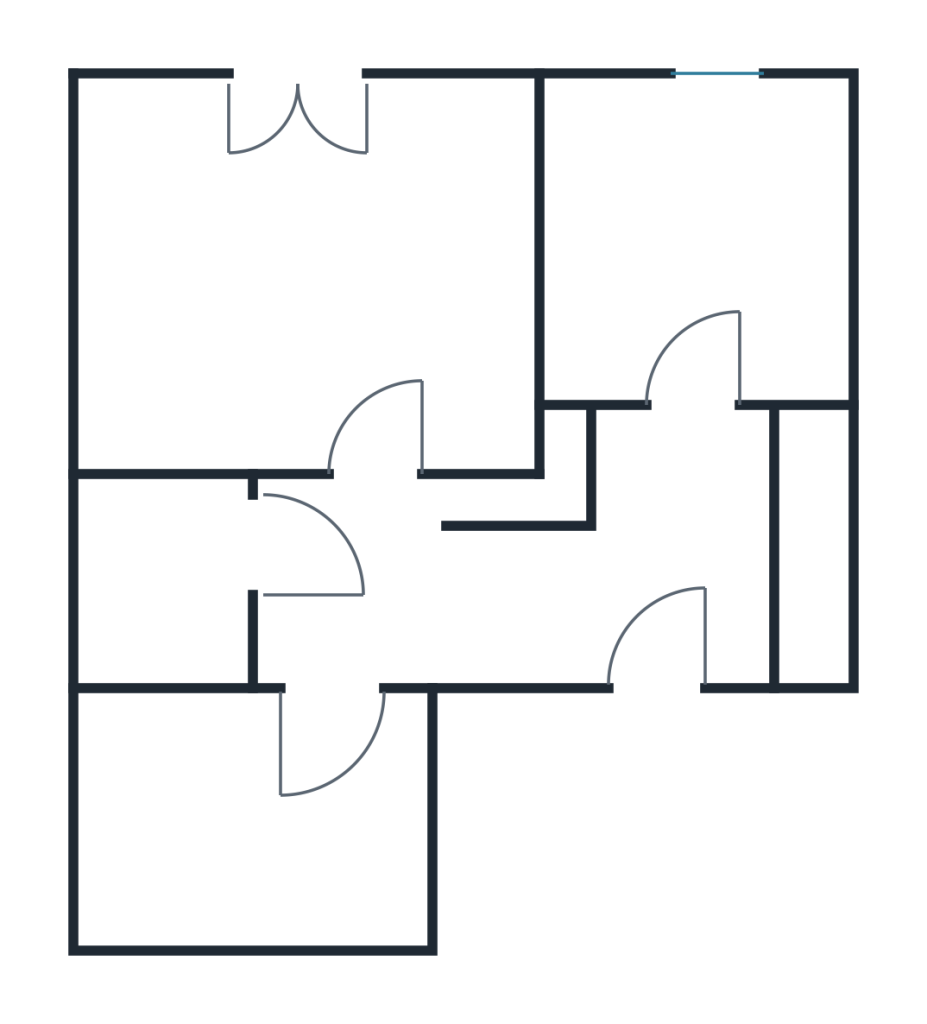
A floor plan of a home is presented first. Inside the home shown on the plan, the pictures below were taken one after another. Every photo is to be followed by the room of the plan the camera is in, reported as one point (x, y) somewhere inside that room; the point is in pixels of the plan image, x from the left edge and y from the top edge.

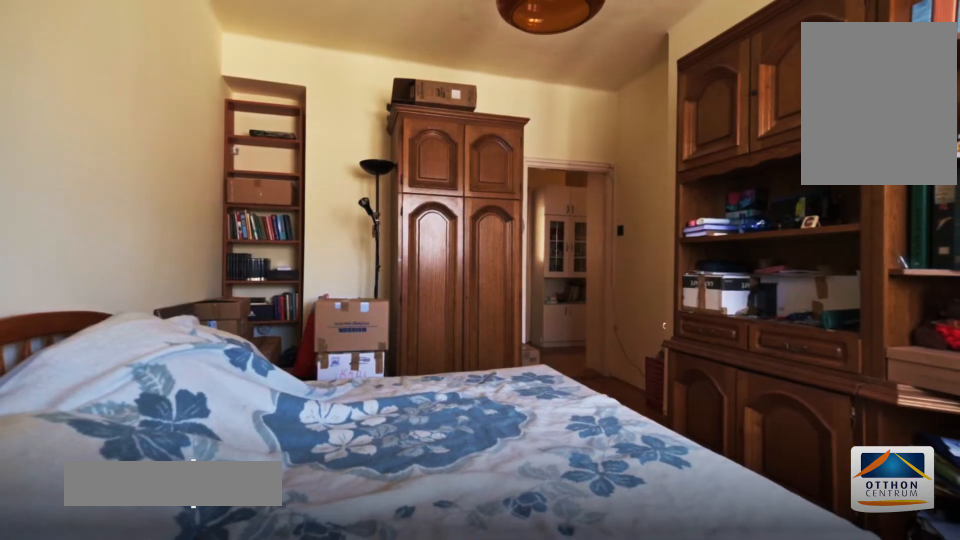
(239, 834)
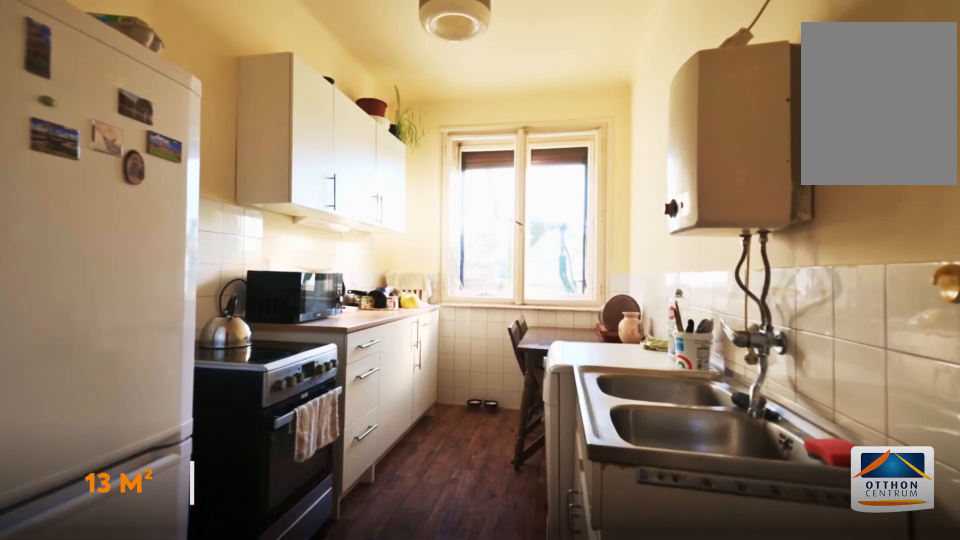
(703, 217)
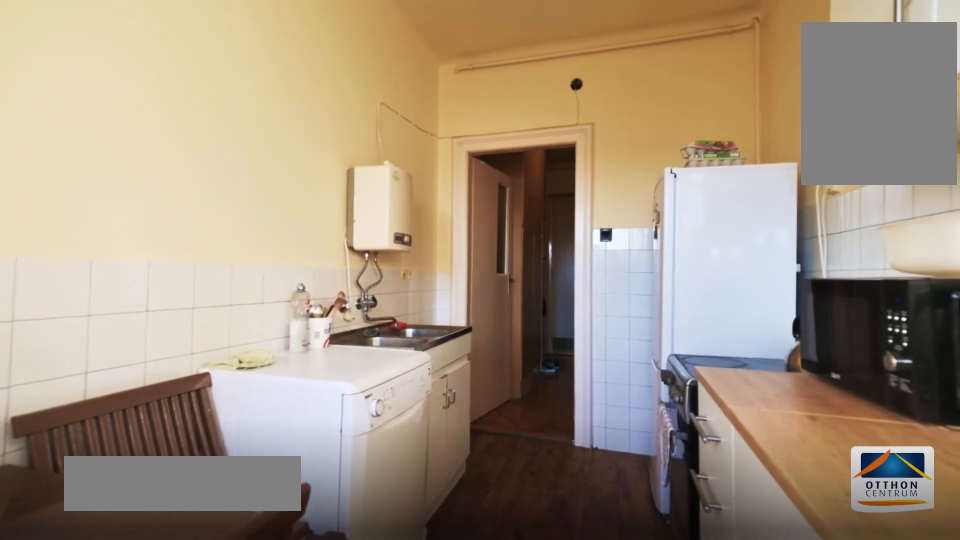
(704, 218)
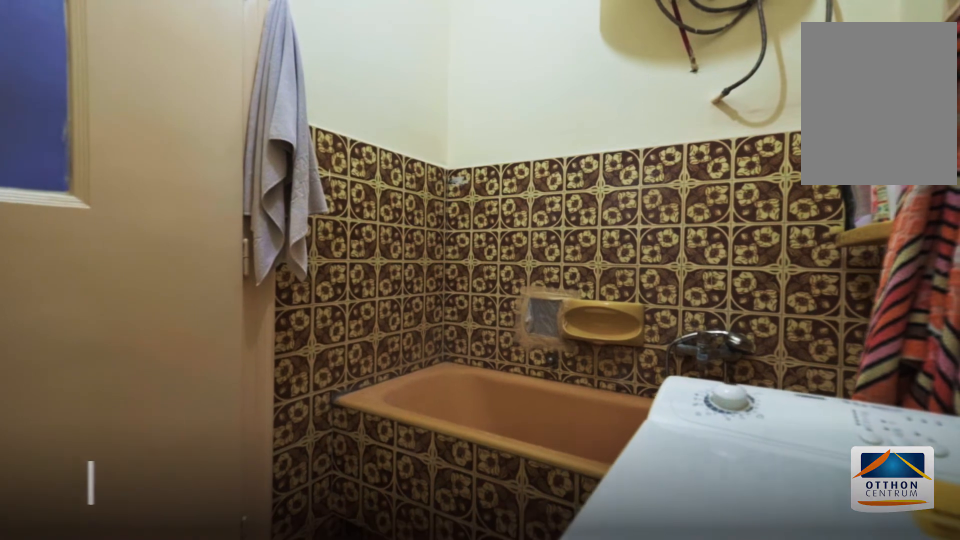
(173, 563)
